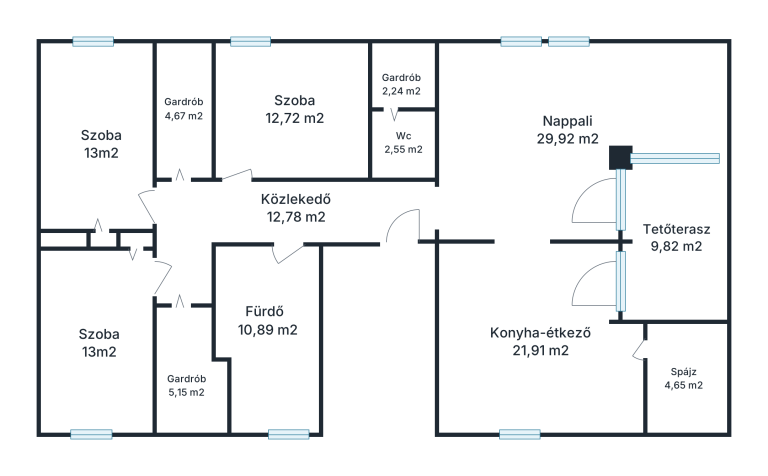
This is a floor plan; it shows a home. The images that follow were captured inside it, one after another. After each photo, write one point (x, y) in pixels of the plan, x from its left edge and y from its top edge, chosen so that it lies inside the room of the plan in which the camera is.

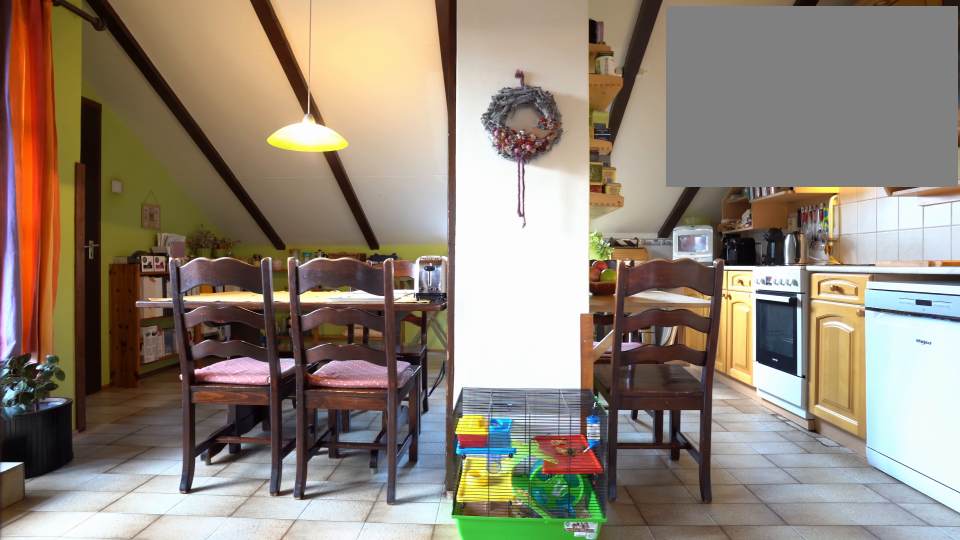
(528, 347)
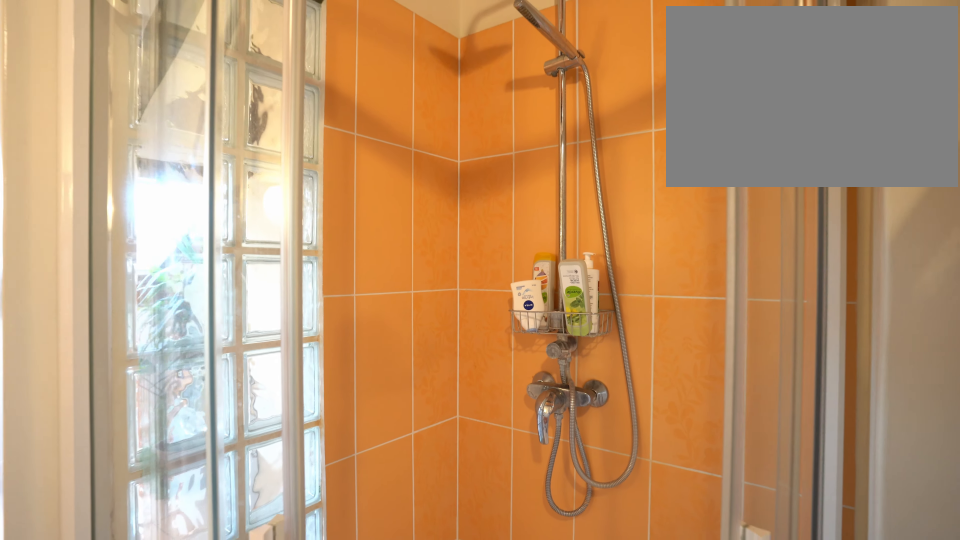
(274, 324)
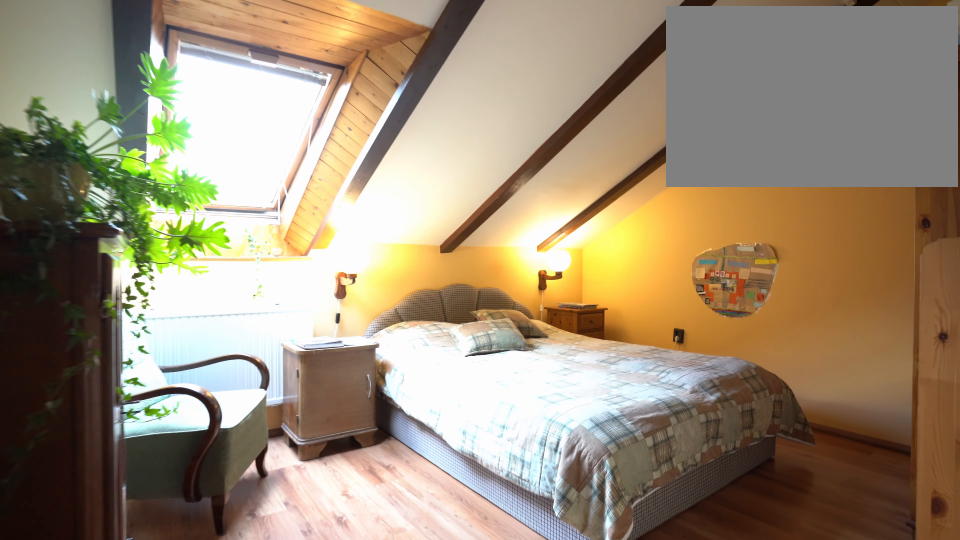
(292, 103)
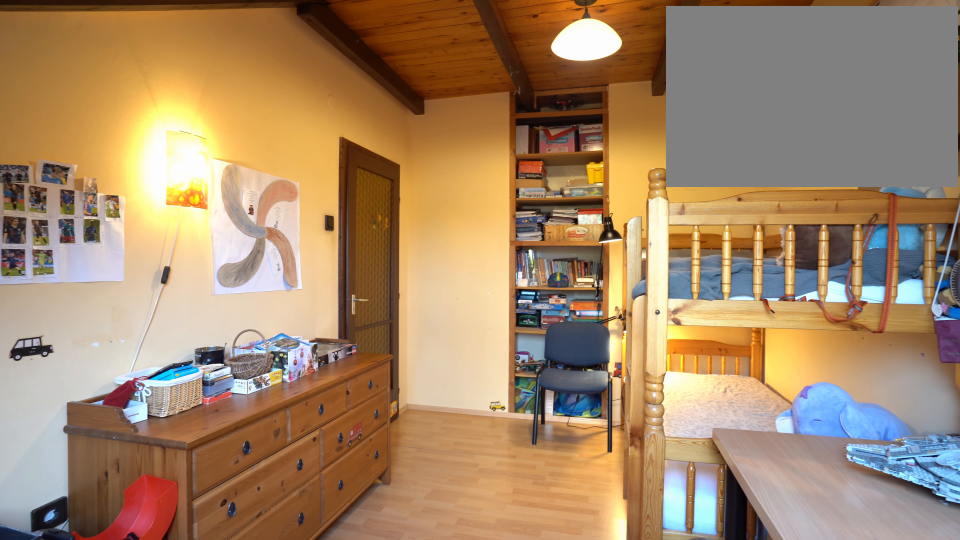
(100, 144)
